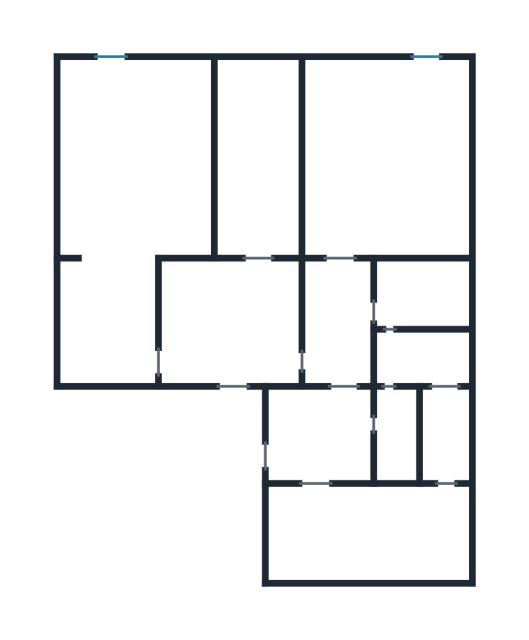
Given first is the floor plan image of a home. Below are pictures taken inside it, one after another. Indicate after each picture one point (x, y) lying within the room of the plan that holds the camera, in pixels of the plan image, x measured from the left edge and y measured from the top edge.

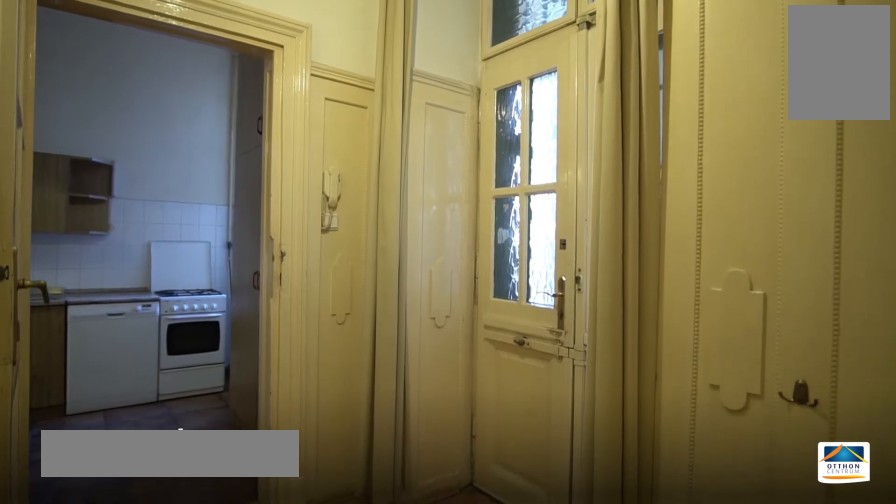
(323, 435)
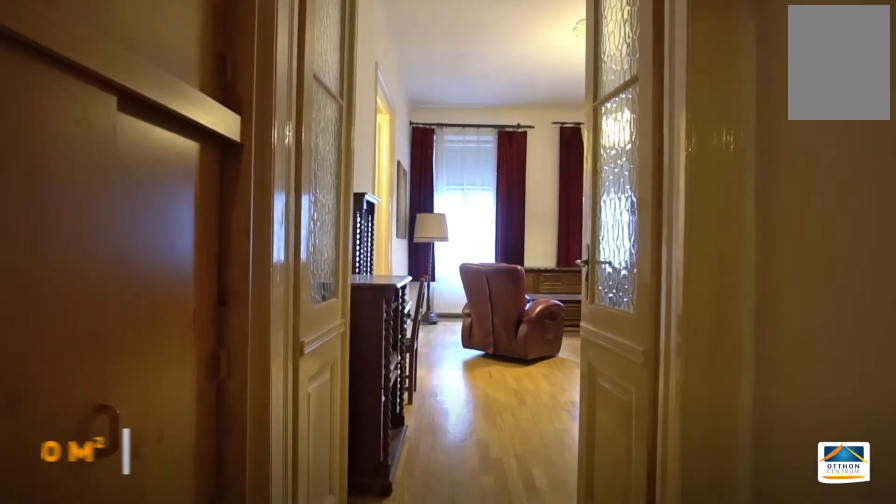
(340, 323)
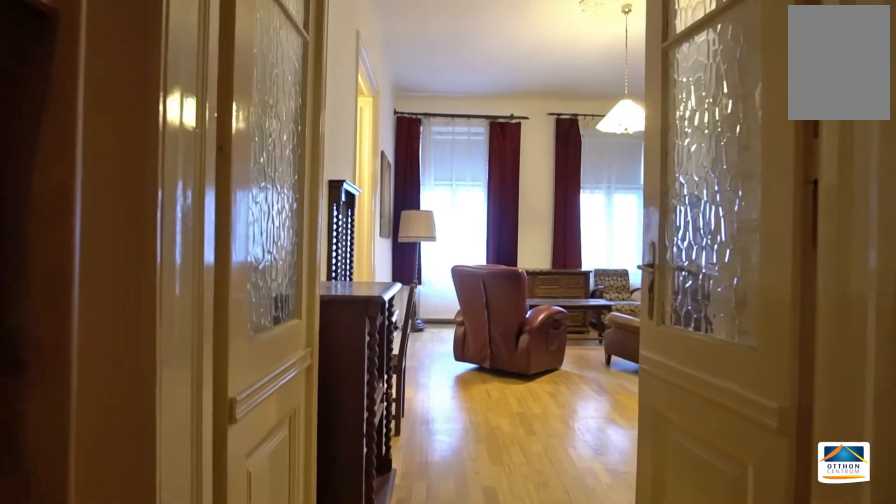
(340, 323)
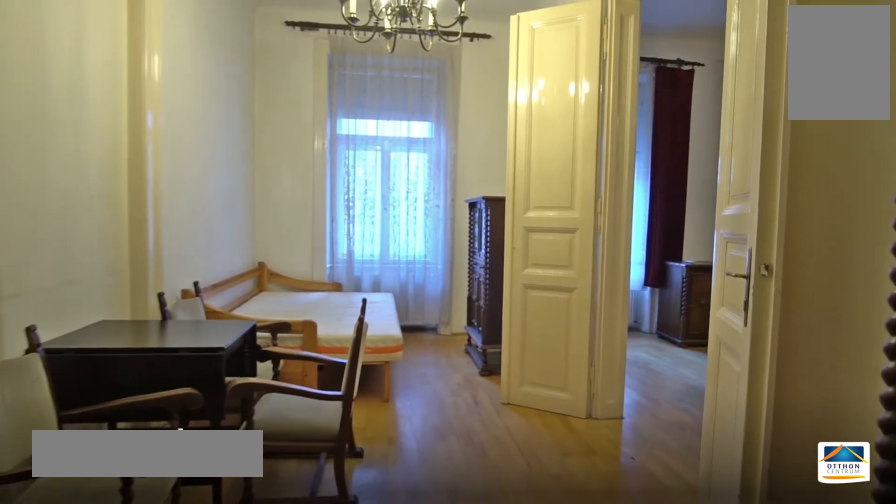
(263, 157)
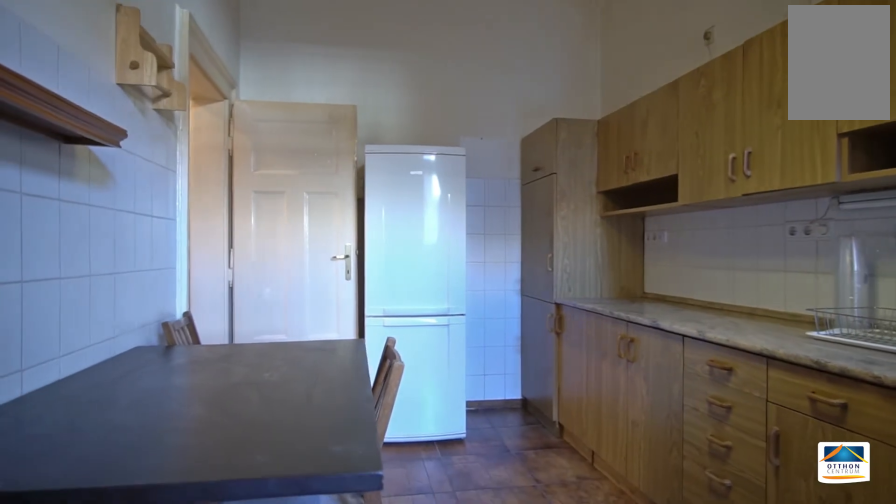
(365, 532)
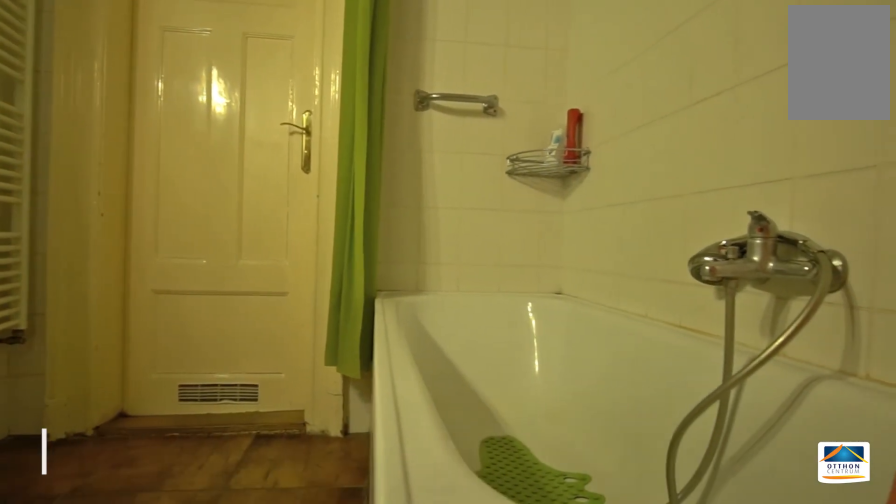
(420, 292)
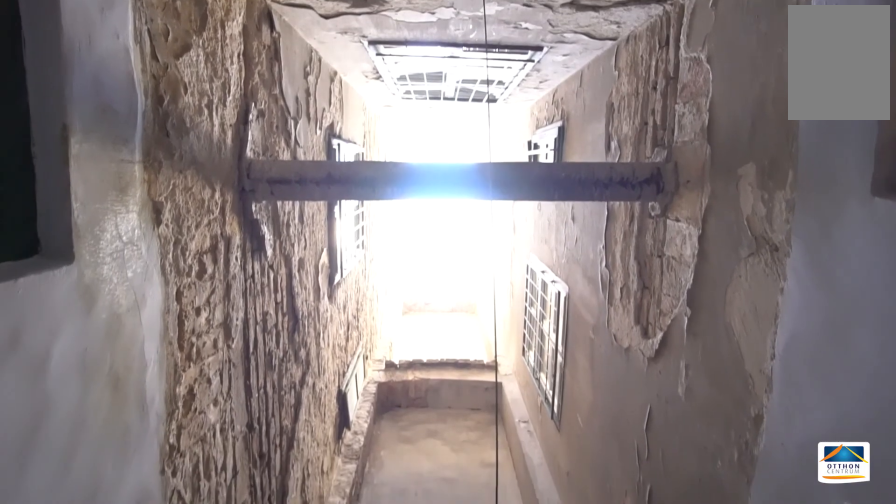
(421, 354)
